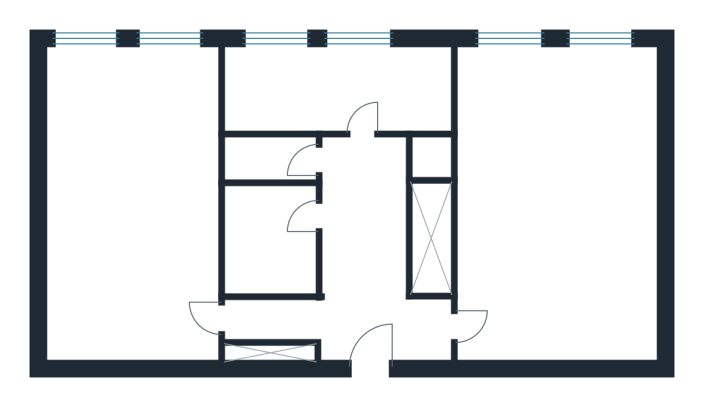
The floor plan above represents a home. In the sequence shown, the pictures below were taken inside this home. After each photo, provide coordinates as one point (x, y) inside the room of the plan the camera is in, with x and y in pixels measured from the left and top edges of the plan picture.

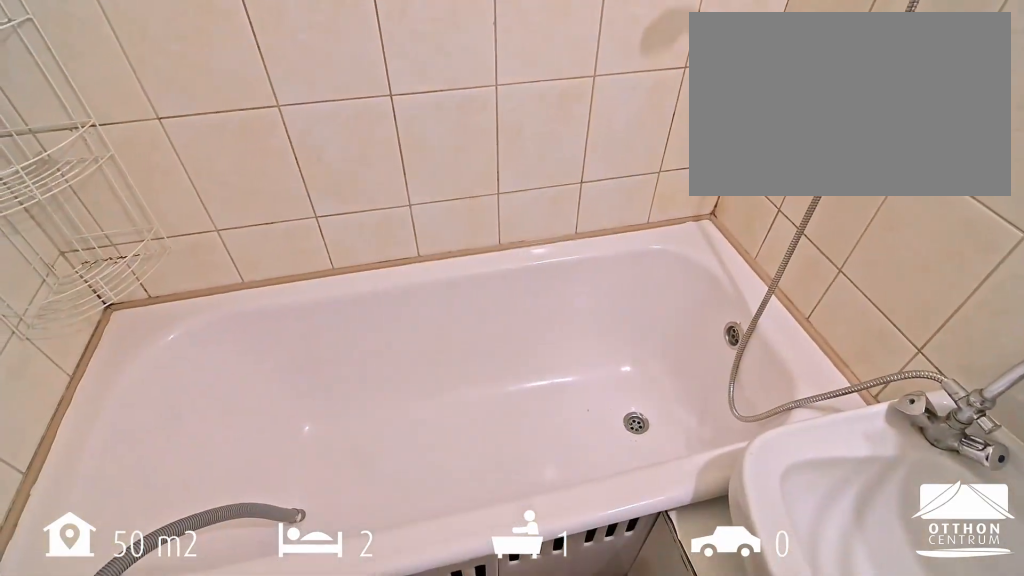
(272, 248)
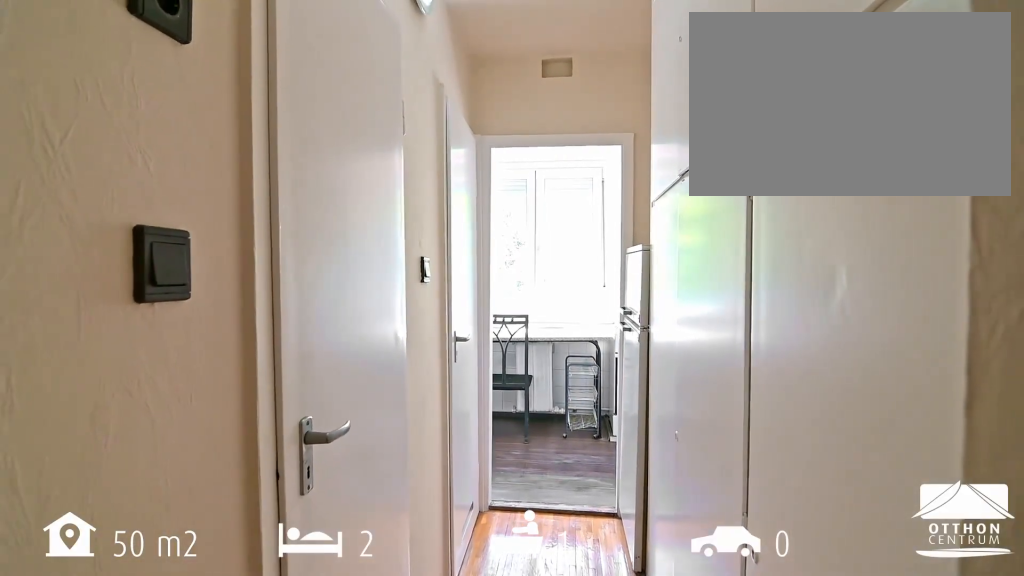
(361, 213)
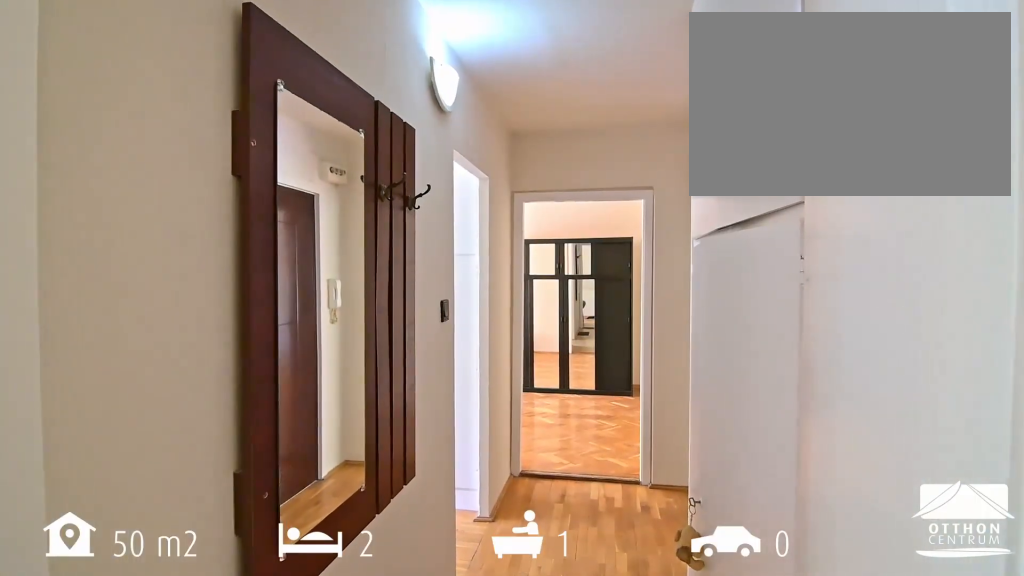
(373, 321)
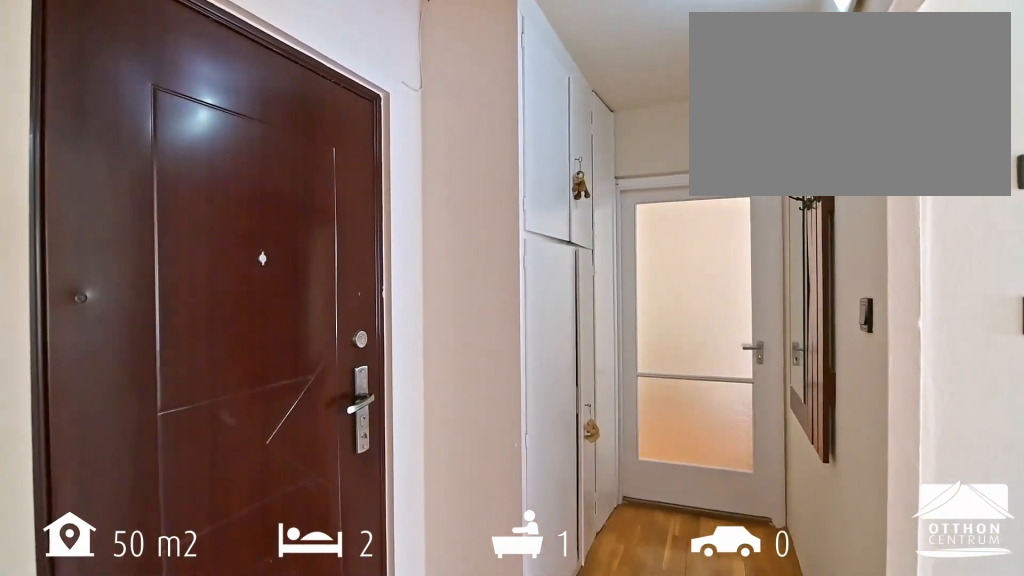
(373, 321)
